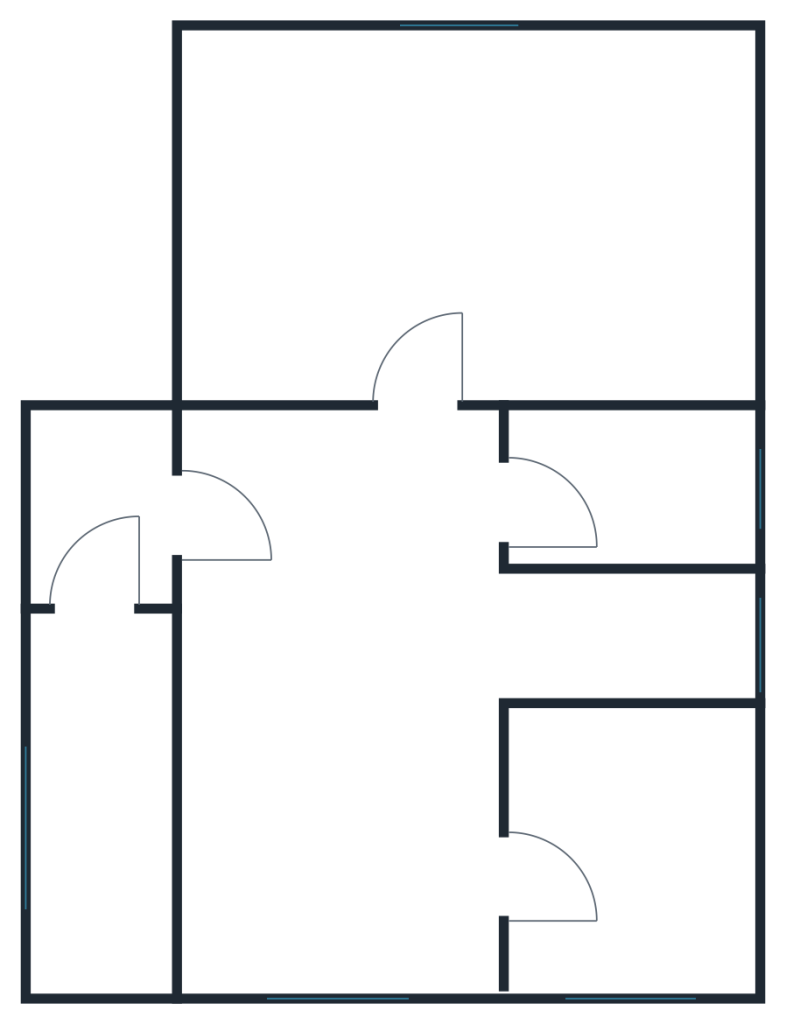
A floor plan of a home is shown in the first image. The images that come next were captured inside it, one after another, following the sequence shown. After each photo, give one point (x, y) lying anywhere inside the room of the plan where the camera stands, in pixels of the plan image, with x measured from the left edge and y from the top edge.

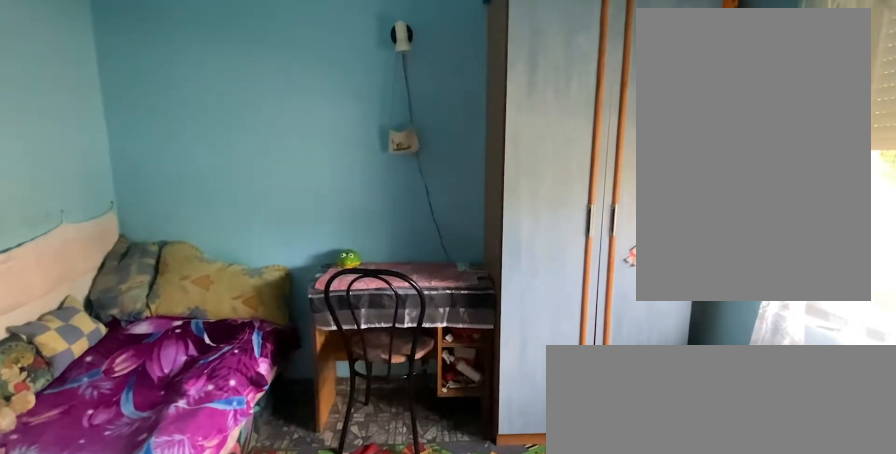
(627, 858)
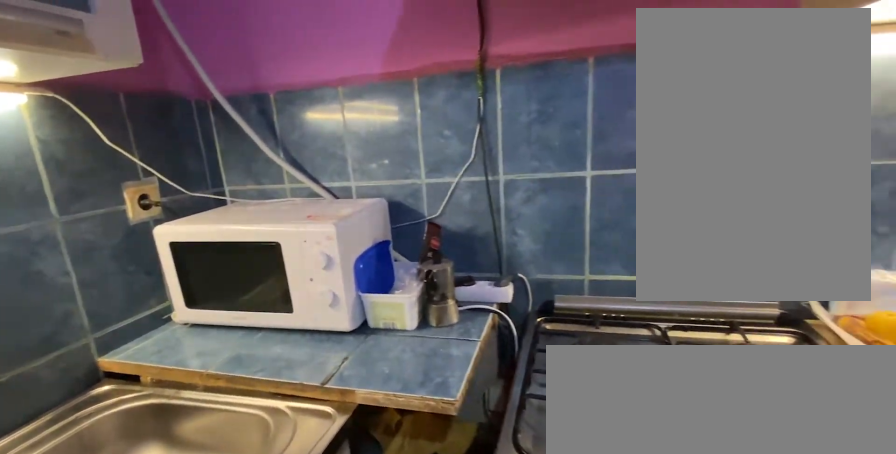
(628, 639)
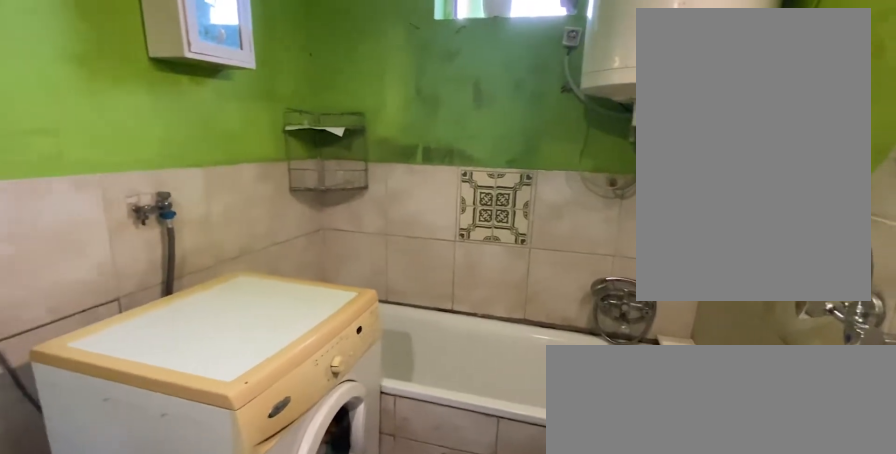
(628, 488)
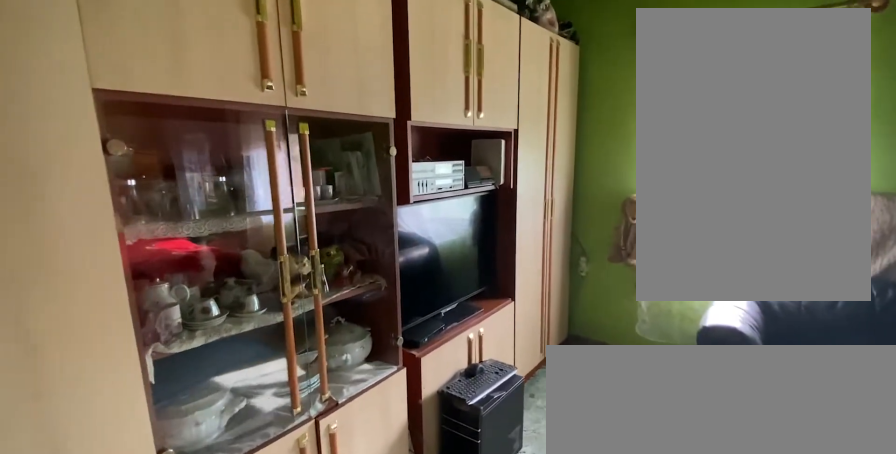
(467, 208)
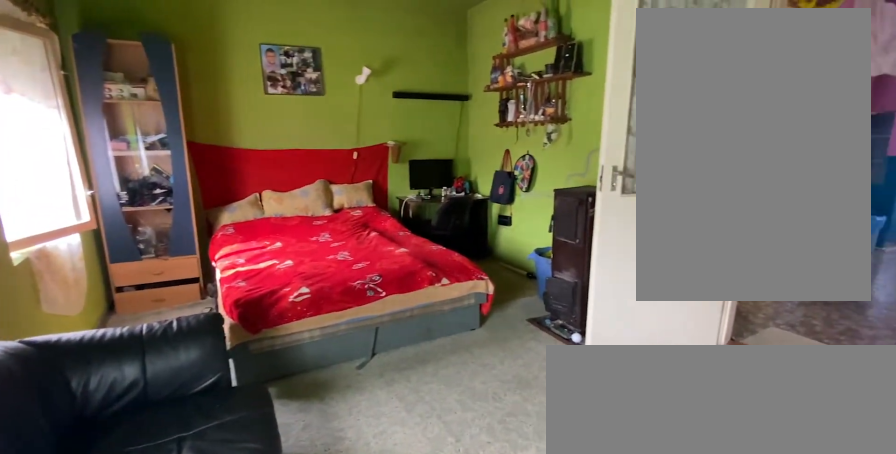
(467, 208)
